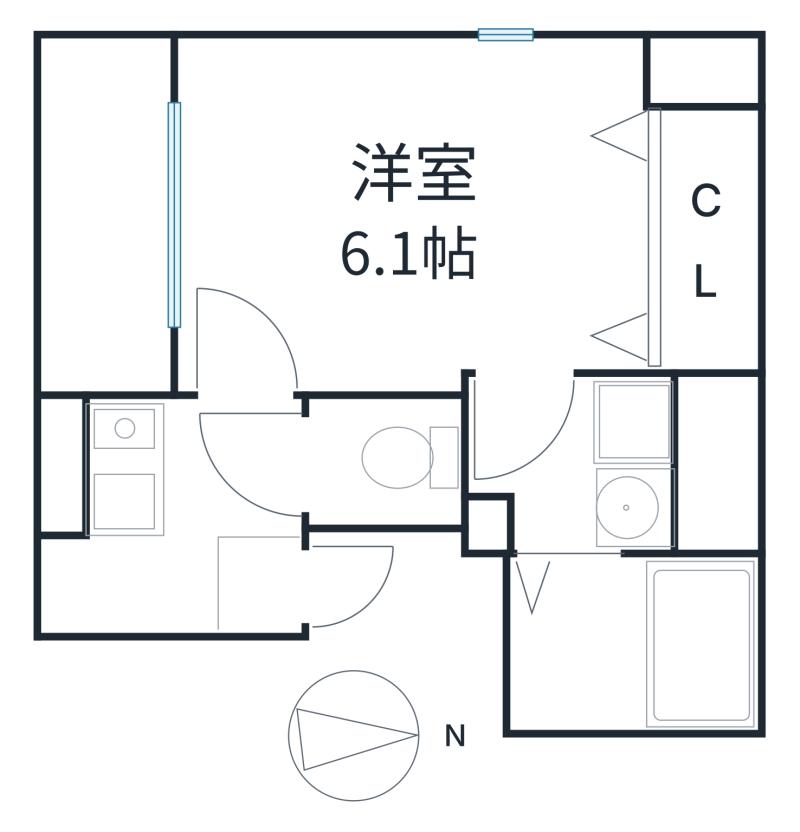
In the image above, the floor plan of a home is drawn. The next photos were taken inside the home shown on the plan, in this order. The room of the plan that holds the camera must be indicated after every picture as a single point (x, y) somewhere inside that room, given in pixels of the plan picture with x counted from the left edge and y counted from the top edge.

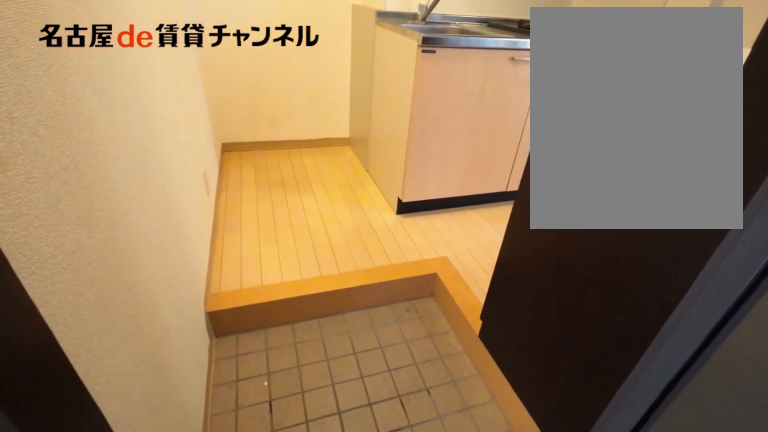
(263, 586)
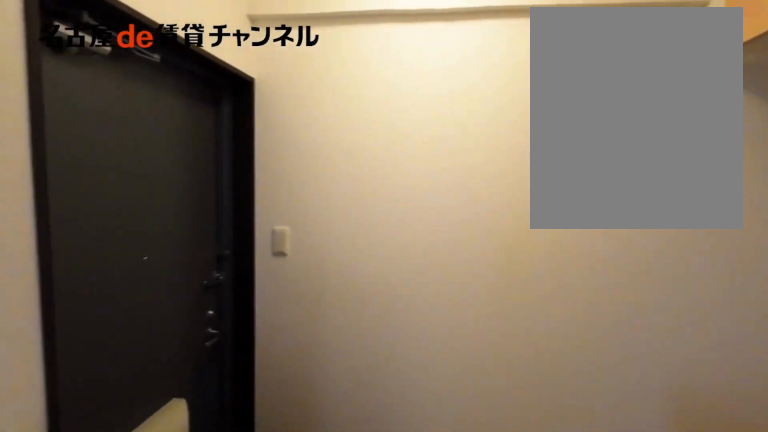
(160, 507)
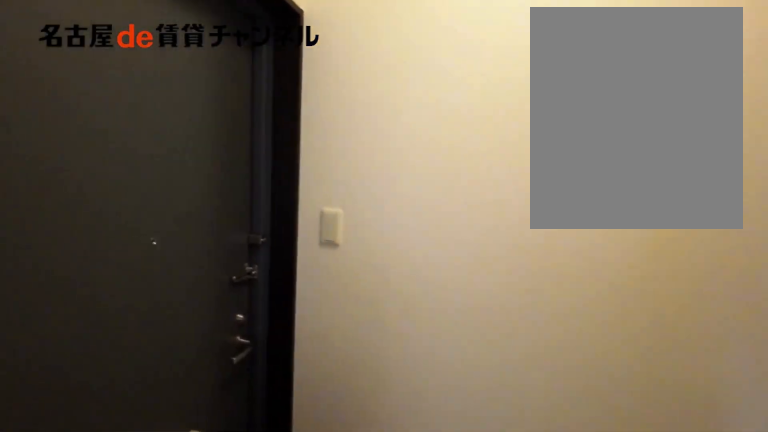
(160, 507)
